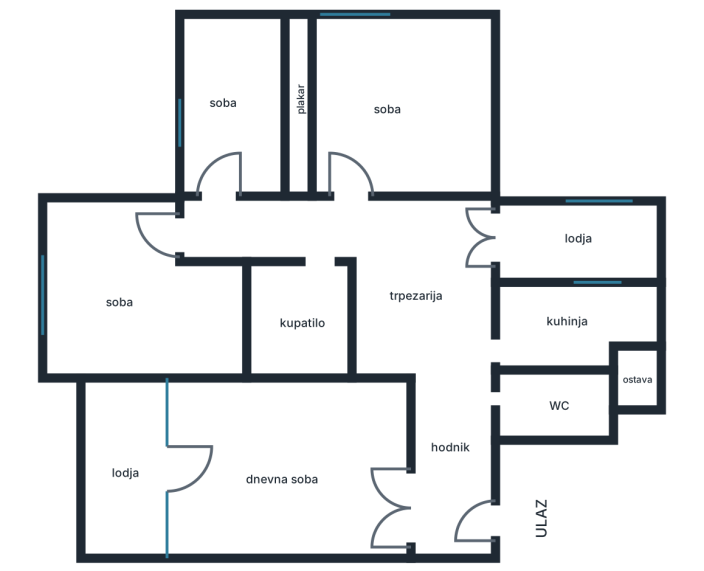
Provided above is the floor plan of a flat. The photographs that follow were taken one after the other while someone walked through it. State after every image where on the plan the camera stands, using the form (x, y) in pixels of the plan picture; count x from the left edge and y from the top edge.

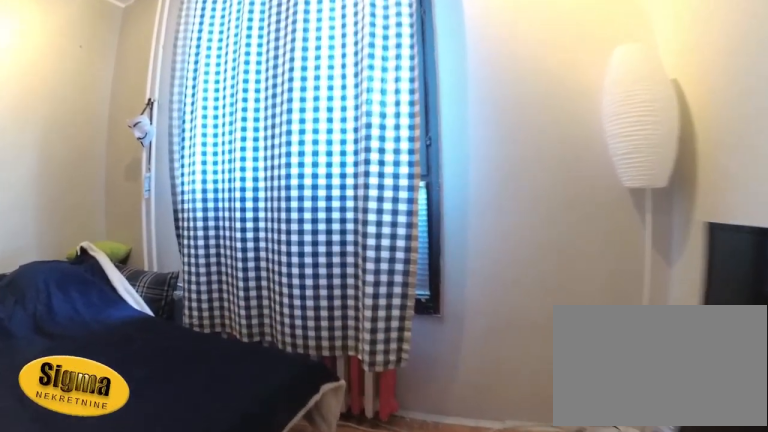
(126, 241)
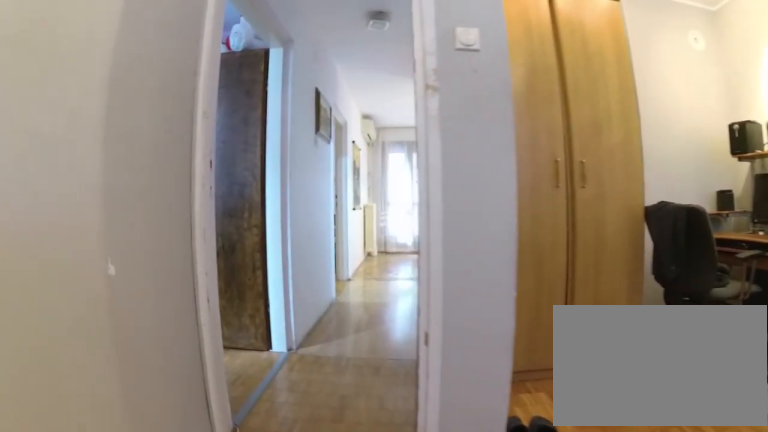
(73, 241)
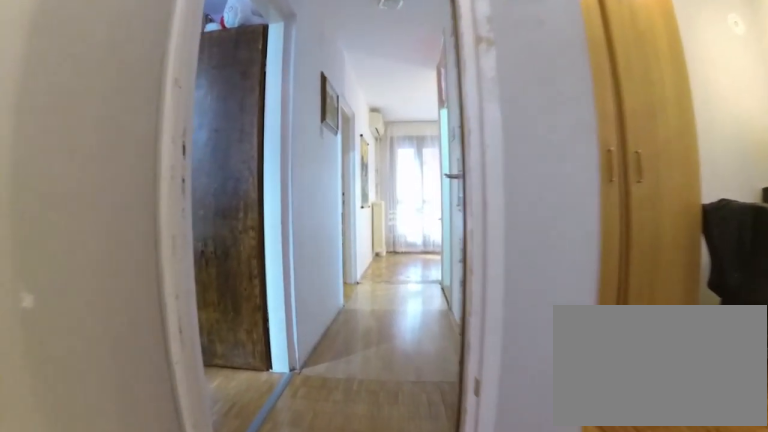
(92, 238)
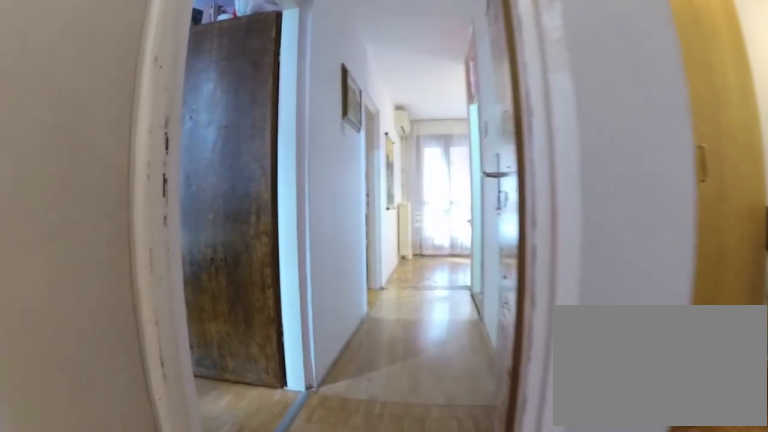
(102, 238)
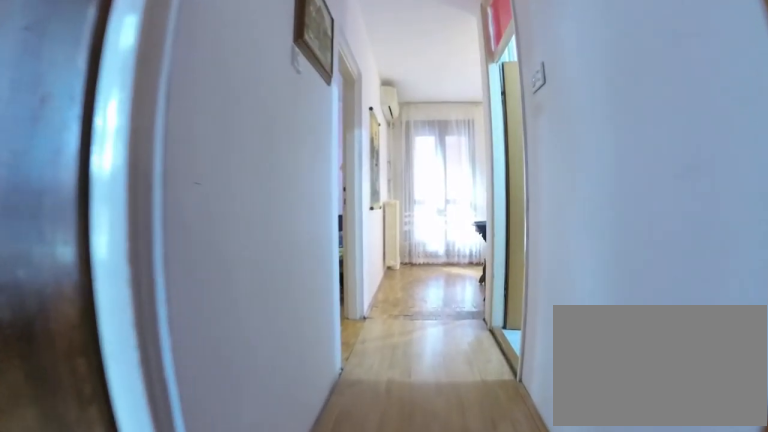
(149, 238)
